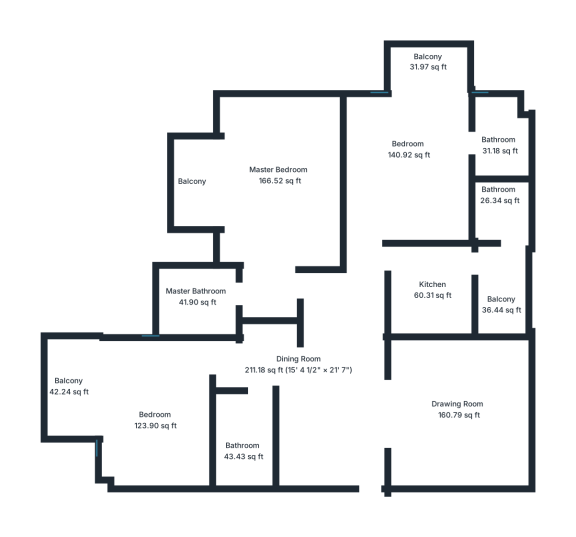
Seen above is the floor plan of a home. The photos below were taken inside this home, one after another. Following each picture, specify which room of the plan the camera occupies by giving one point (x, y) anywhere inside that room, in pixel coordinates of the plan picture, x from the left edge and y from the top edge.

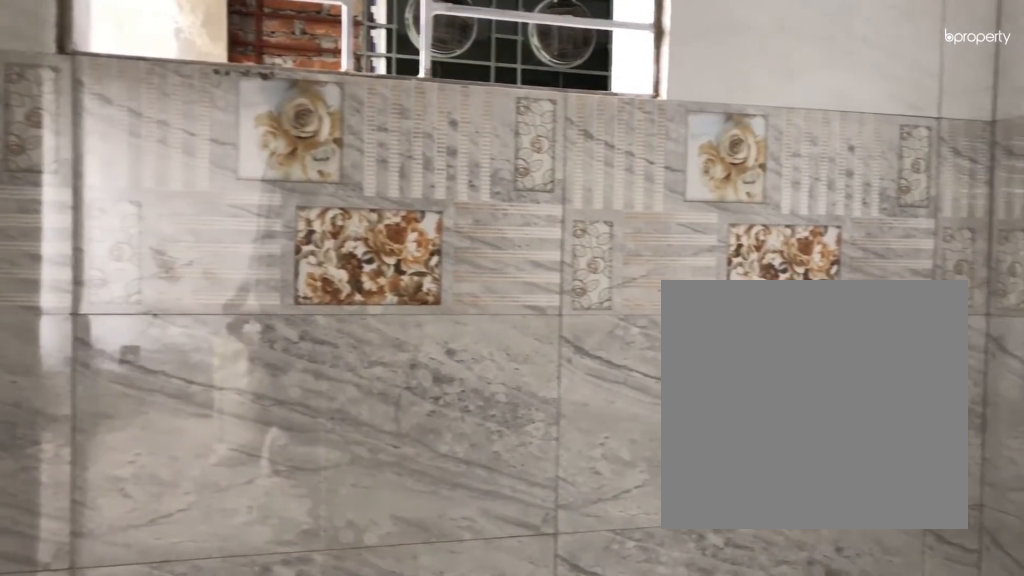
(498, 144)
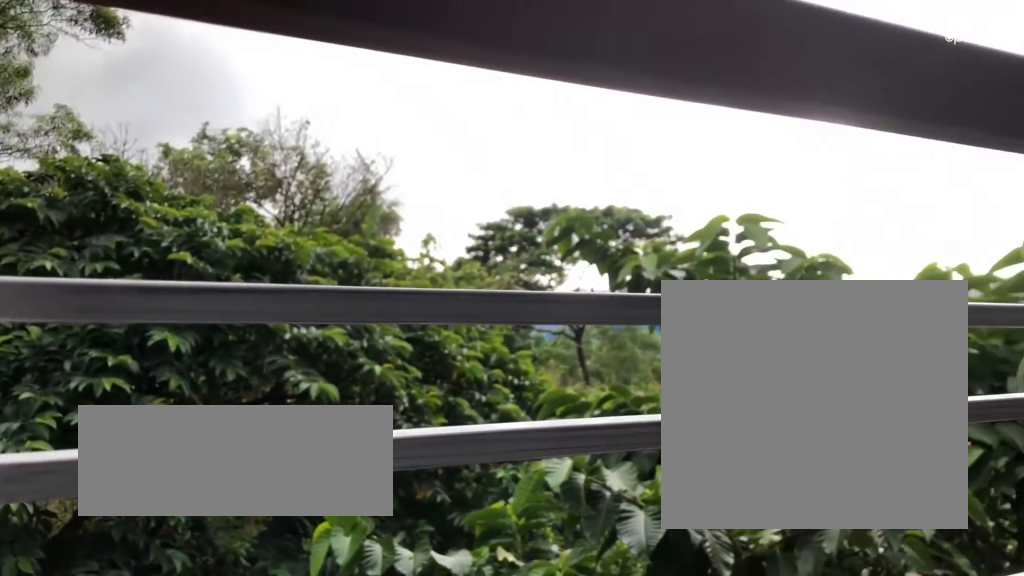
(430, 67)
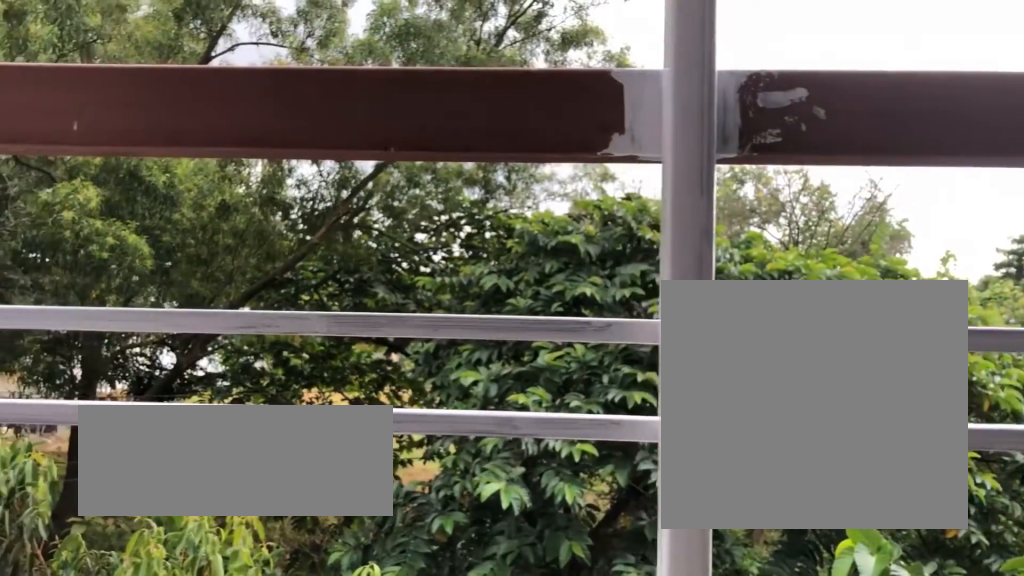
(430, 67)
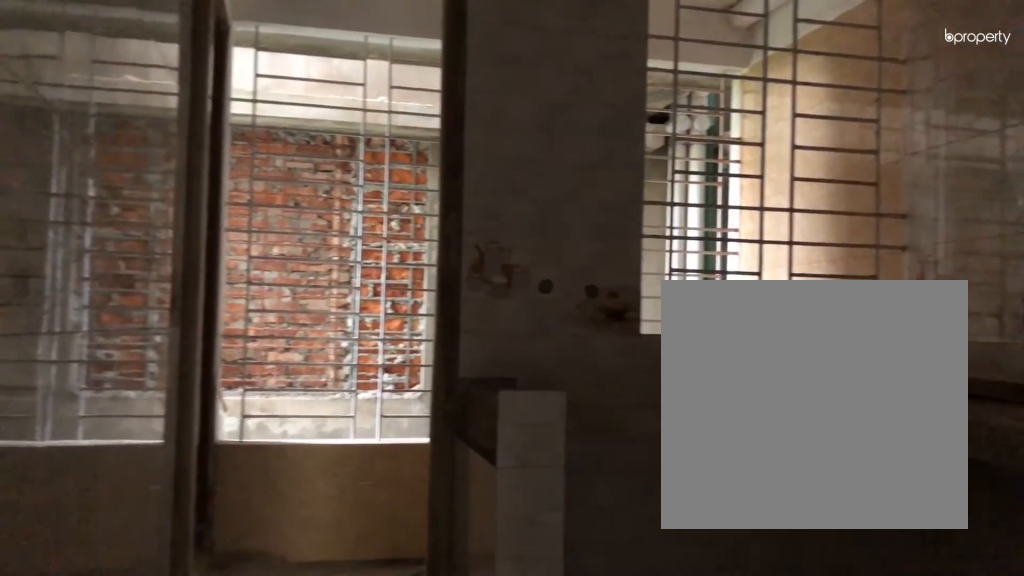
(430, 291)
